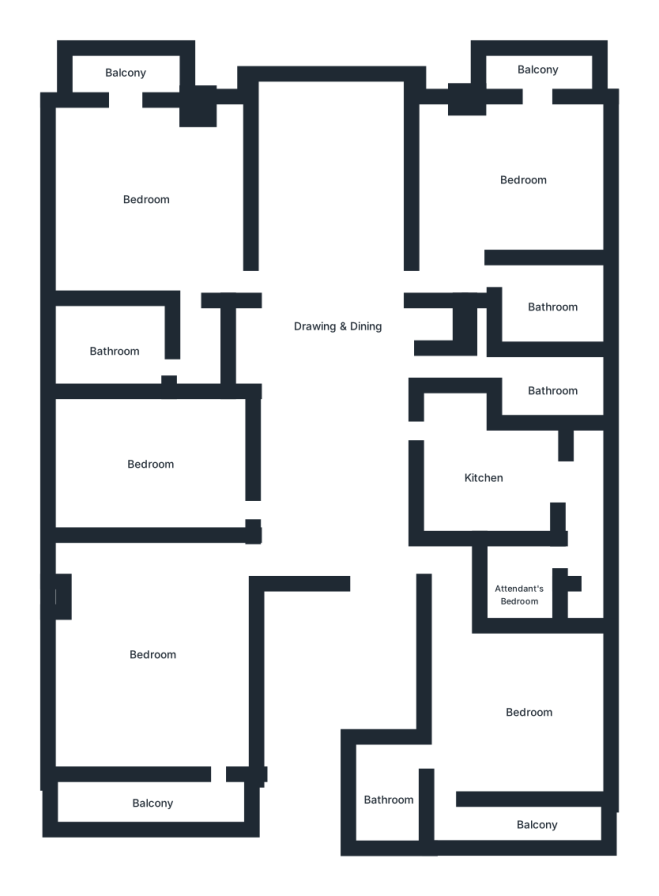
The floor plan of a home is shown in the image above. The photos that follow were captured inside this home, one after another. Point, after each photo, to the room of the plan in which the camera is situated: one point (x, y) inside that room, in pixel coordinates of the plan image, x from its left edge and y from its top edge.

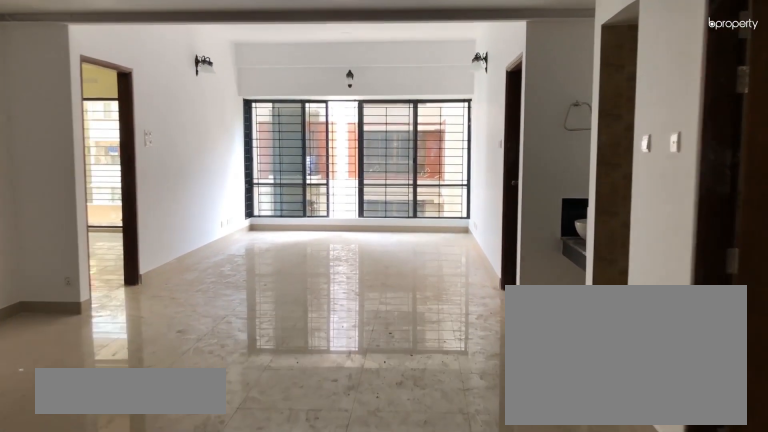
(330, 368)
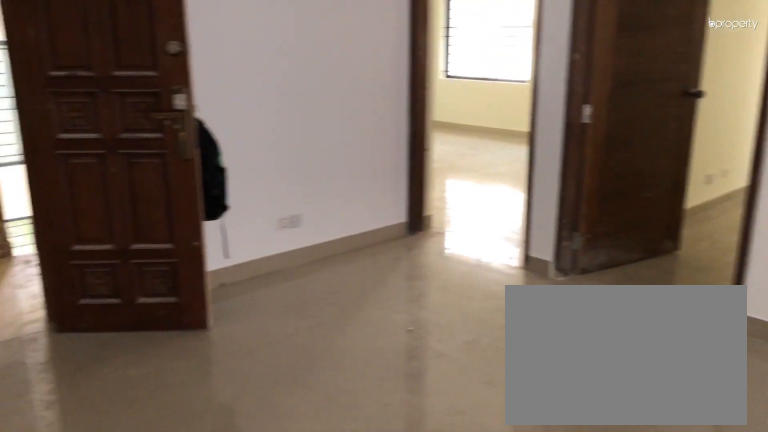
(330, 368)
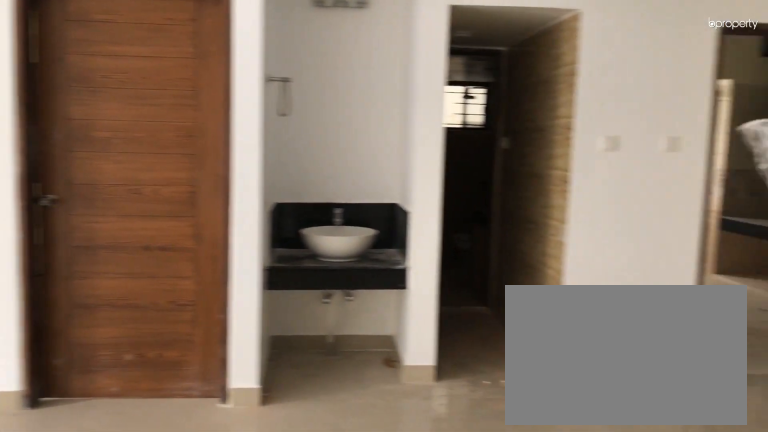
(326, 235)
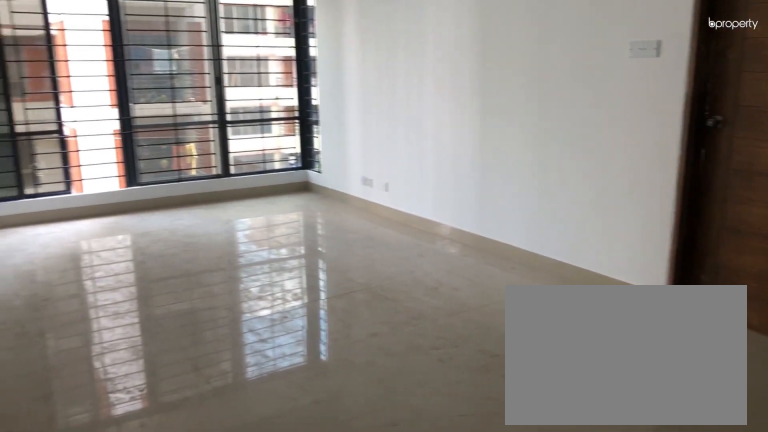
(332, 364)
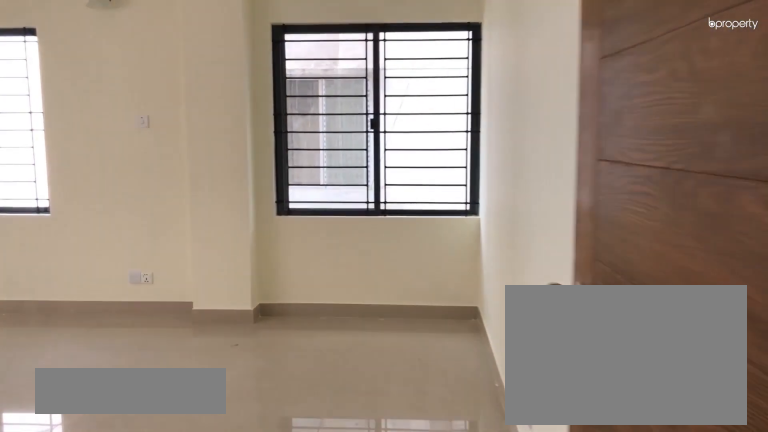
(152, 649)
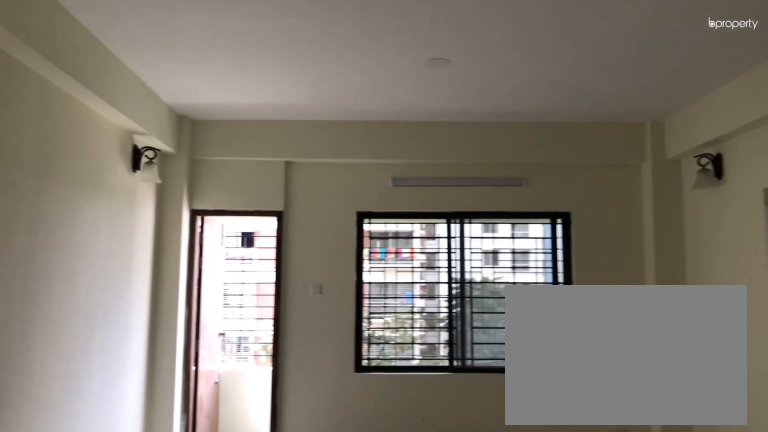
(152, 649)
